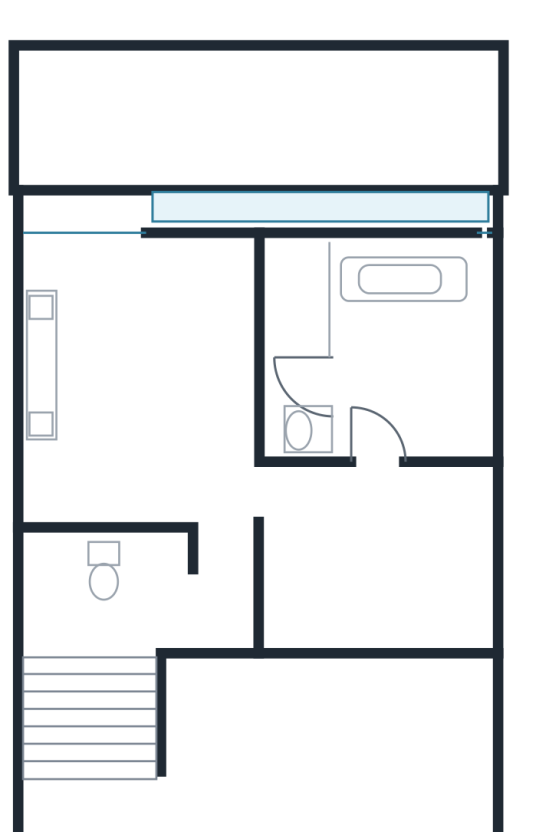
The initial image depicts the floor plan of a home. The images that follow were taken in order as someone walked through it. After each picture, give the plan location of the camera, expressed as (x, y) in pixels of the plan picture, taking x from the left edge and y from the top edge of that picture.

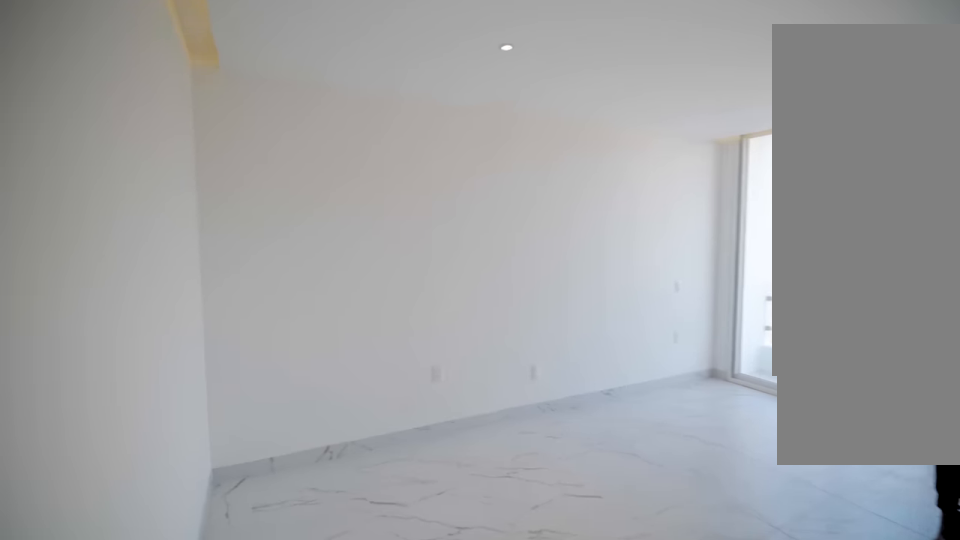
(224, 515)
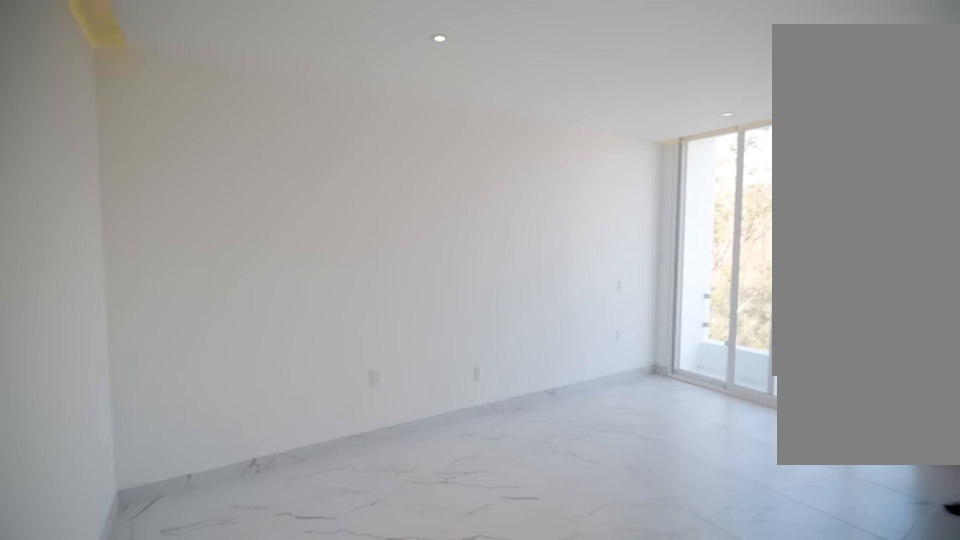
(221, 510)
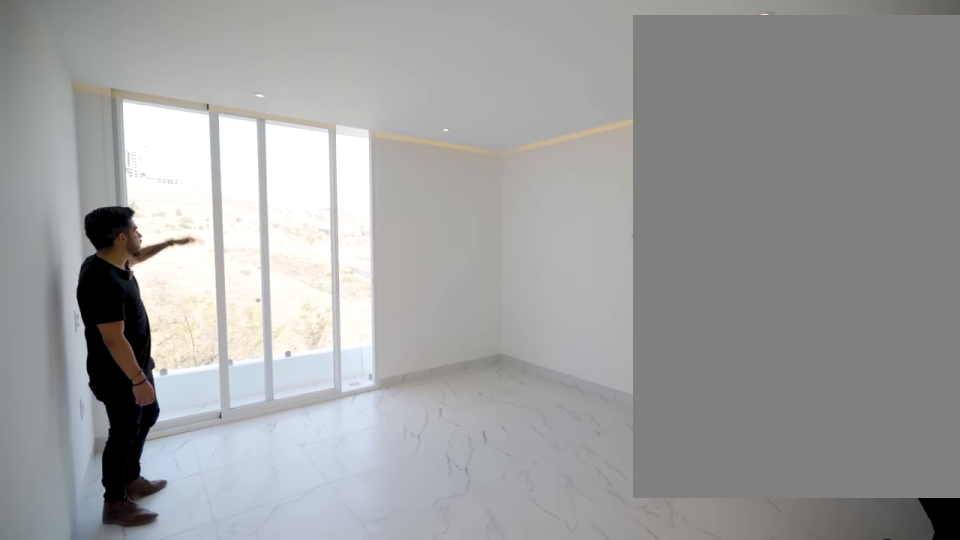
(92, 496)
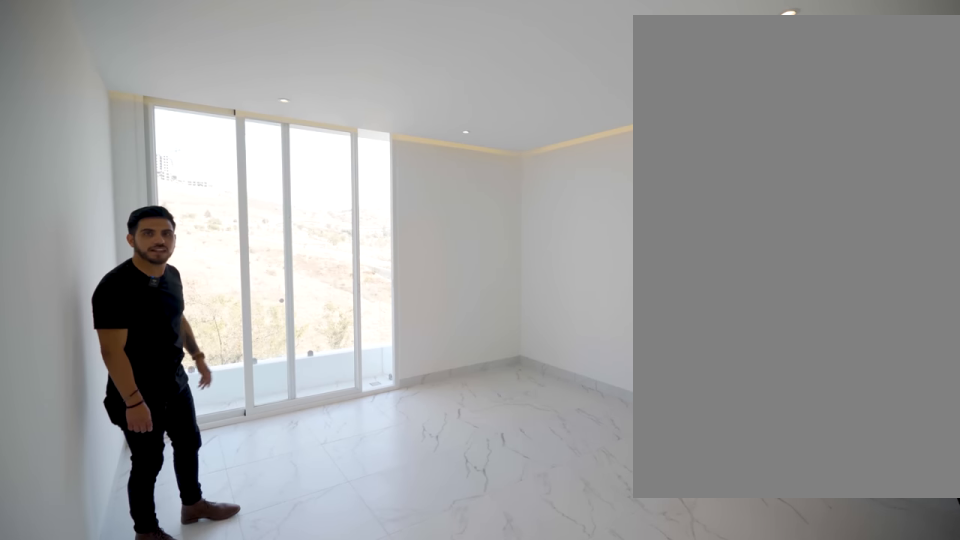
(84, 496)
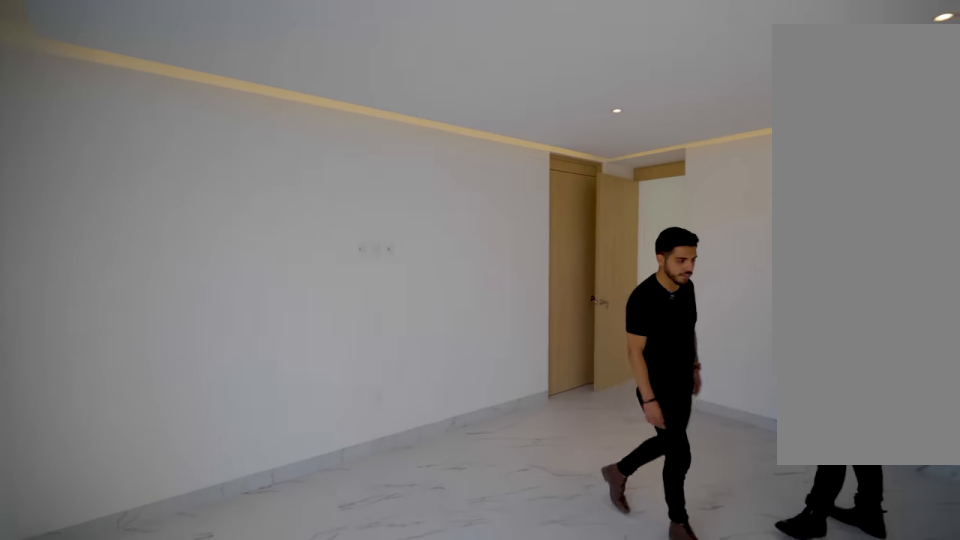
(72, 337)
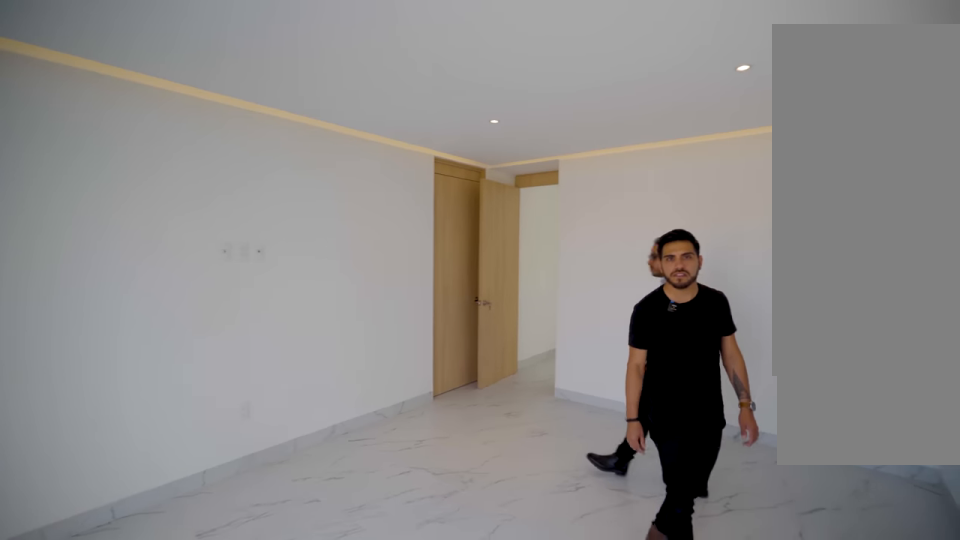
(72, 338)
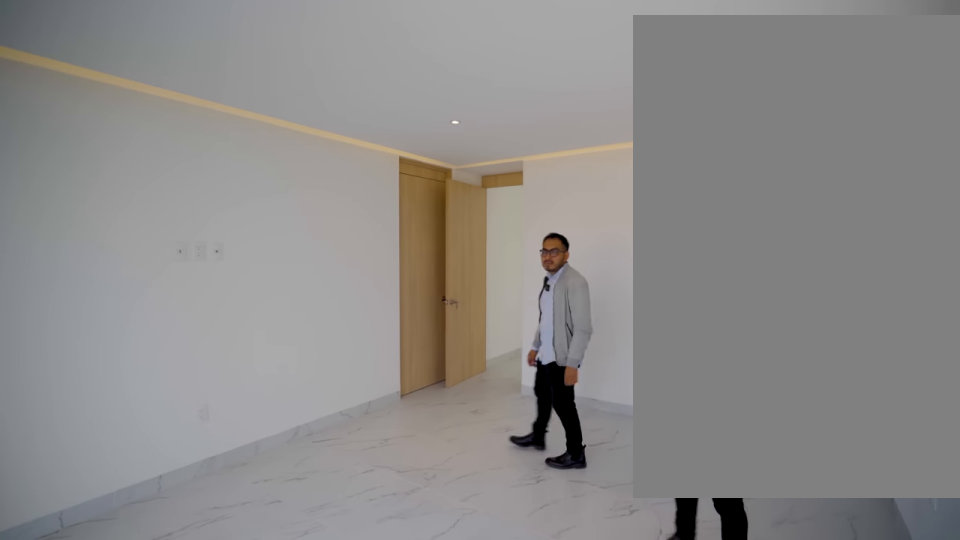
(76, 333)
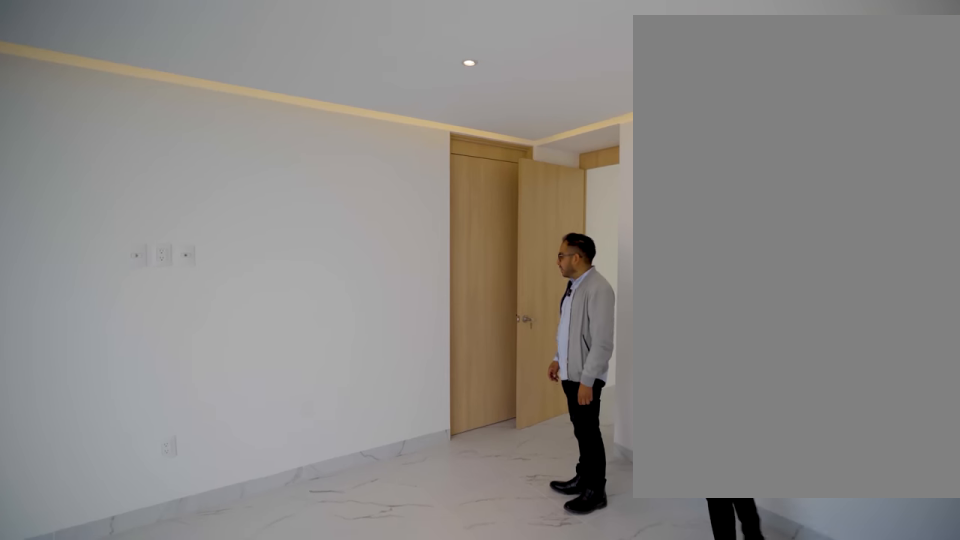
(76, 333)
